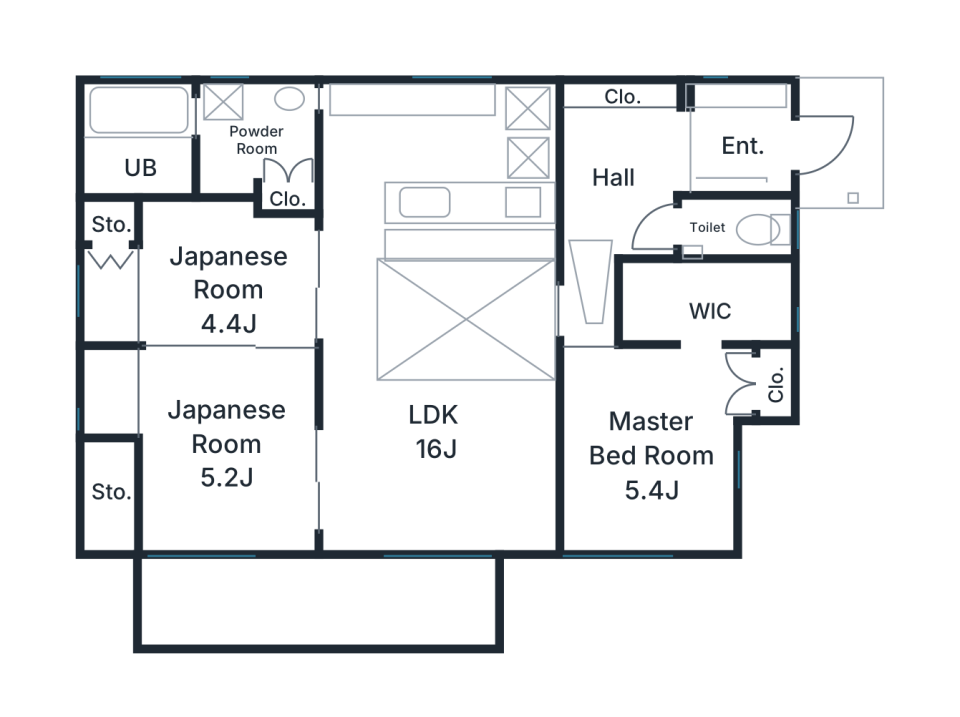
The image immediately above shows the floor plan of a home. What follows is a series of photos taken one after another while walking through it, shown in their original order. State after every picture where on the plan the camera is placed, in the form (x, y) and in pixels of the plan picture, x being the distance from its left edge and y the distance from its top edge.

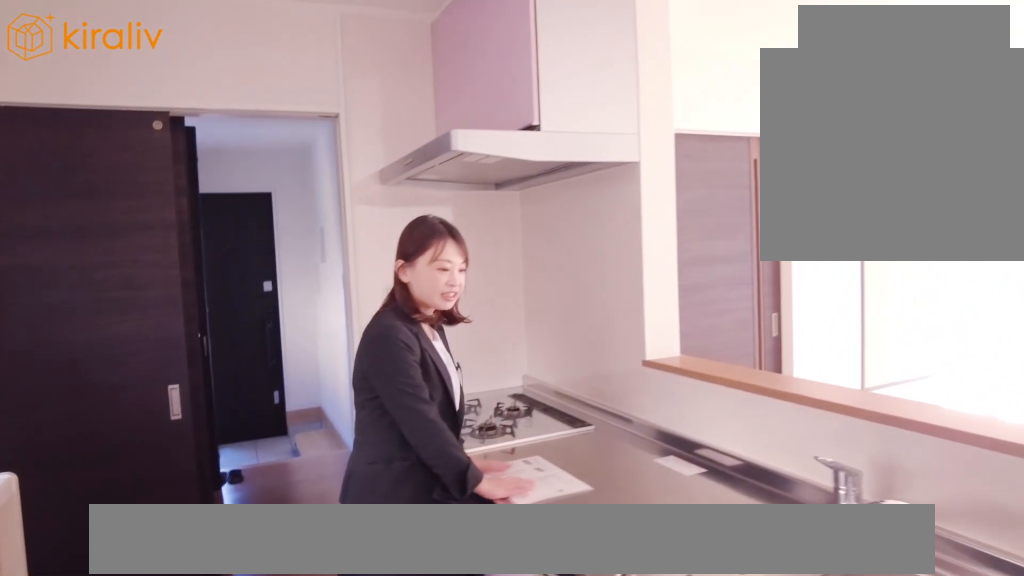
(417, 164)
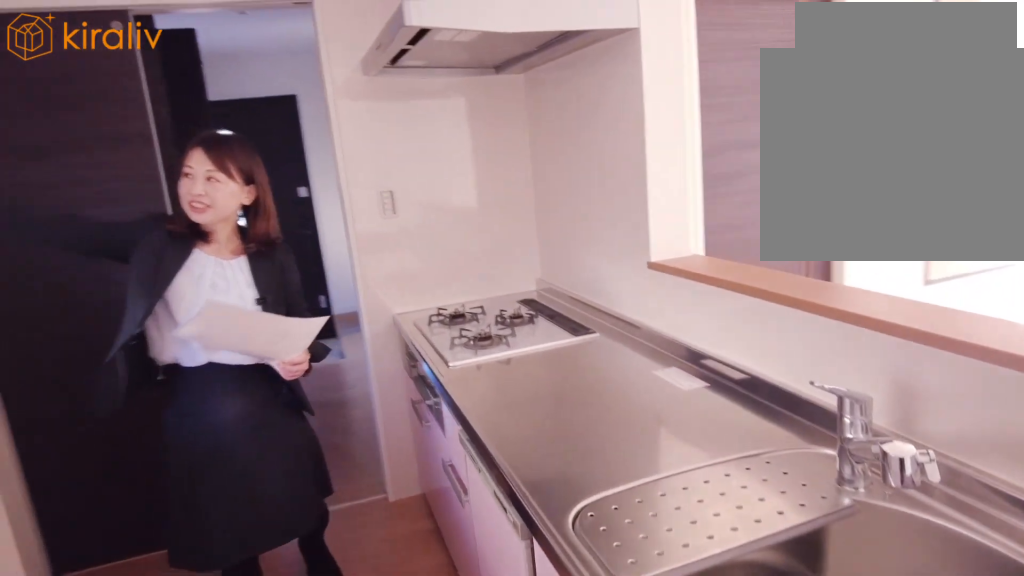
(417, 164)
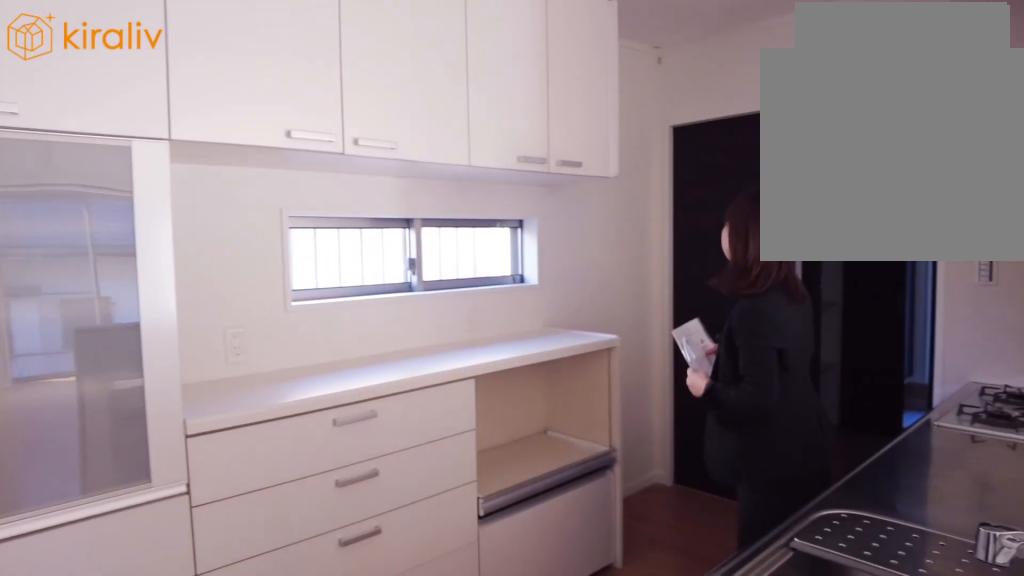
(417, 157)
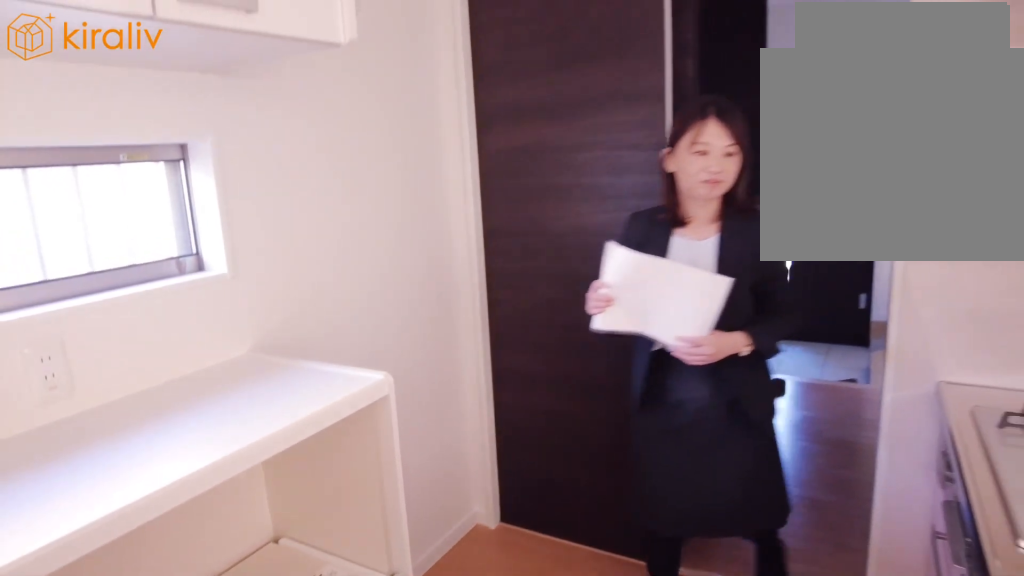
(417, 157)
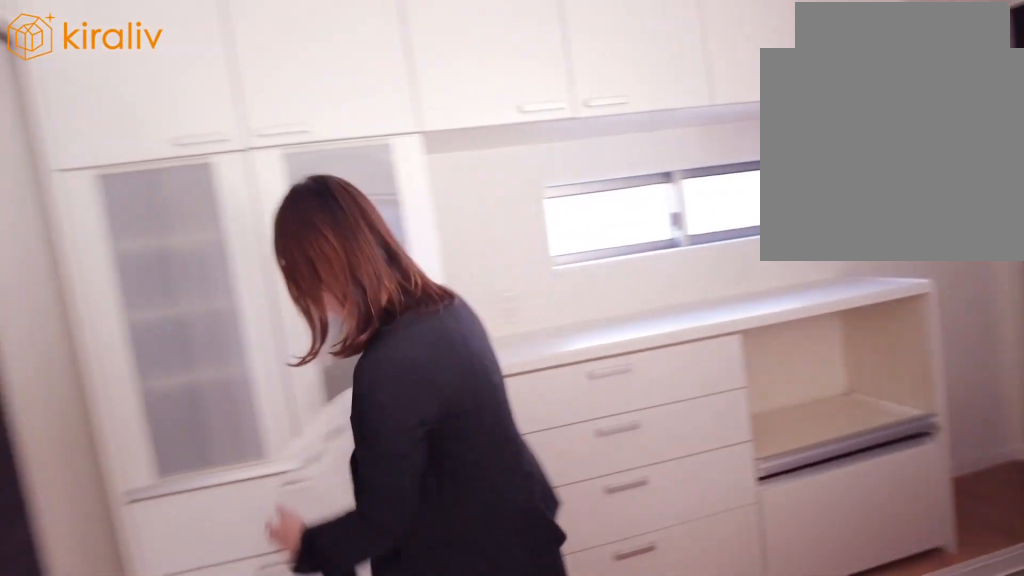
(356, 166)
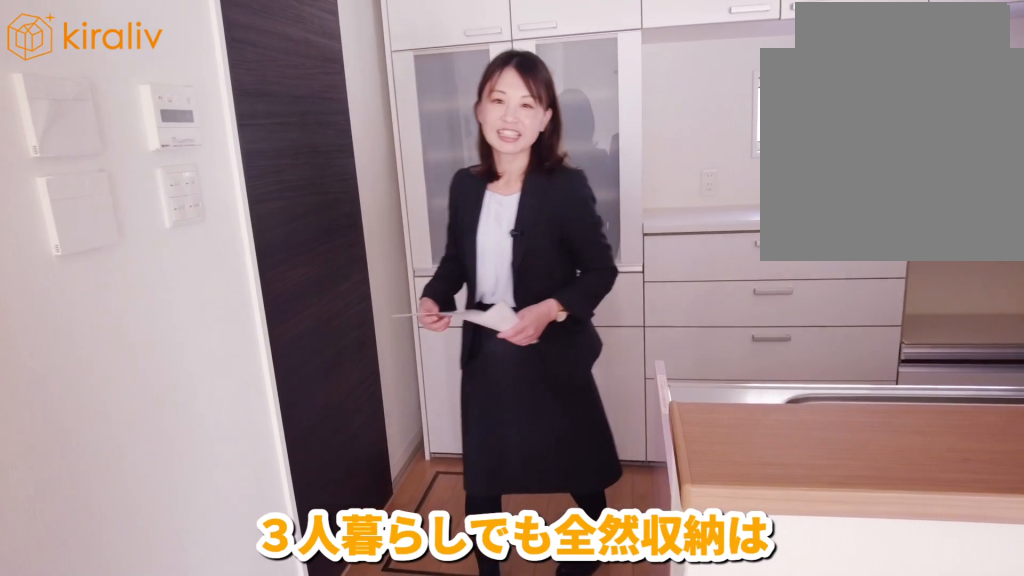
(354, 196)
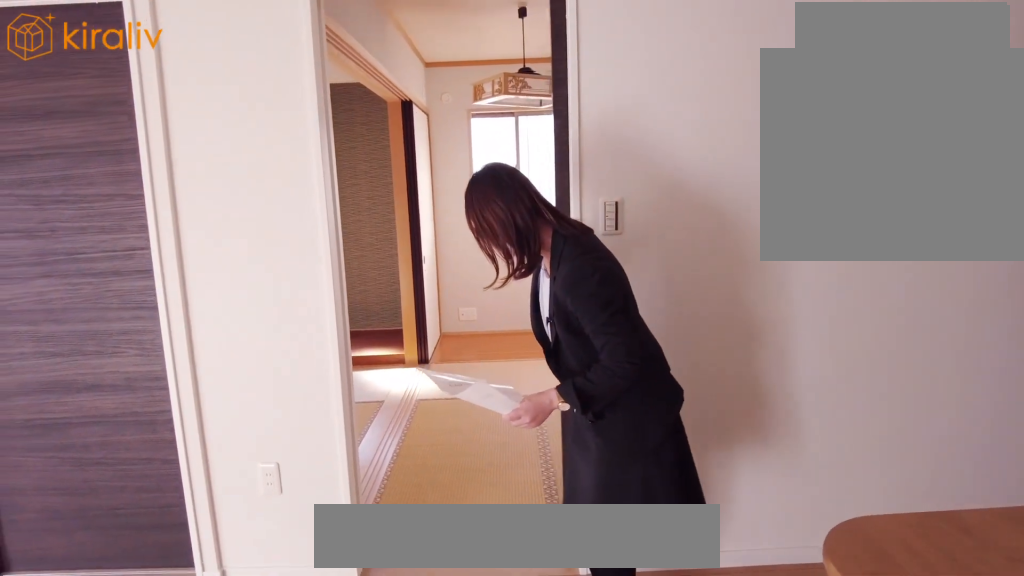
(323, 312)
